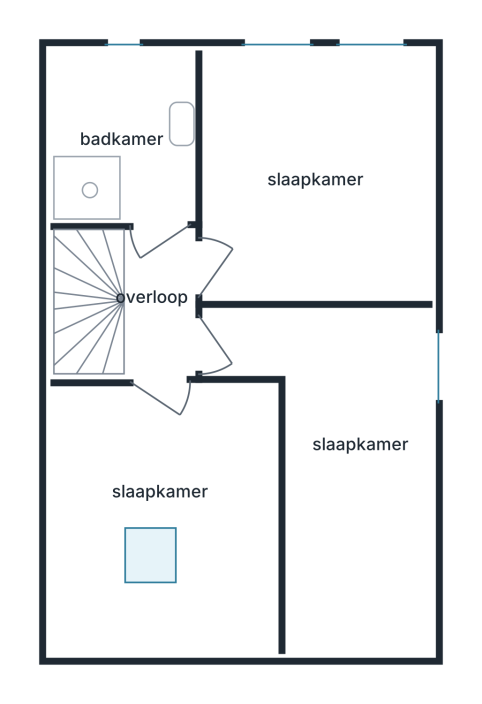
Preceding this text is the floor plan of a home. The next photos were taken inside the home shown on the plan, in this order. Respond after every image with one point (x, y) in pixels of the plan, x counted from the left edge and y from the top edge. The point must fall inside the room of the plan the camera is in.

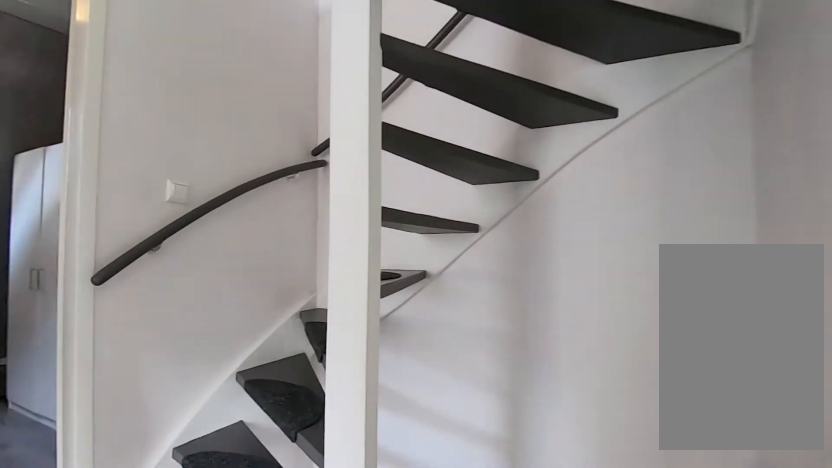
(159, 303)
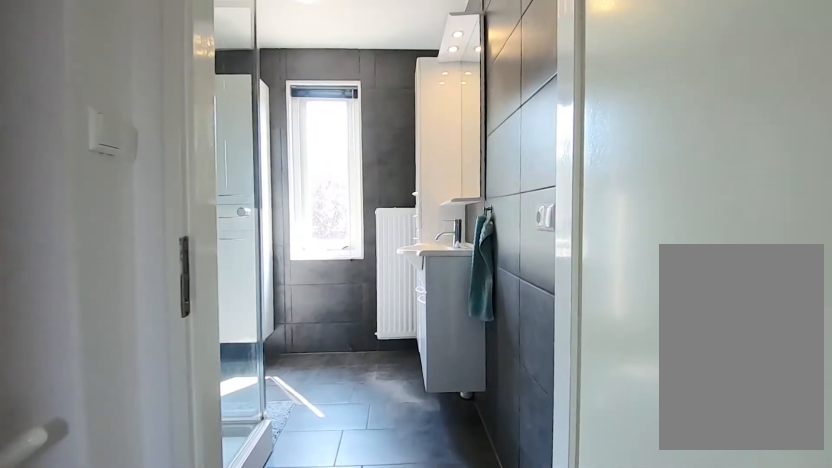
(159, 303)
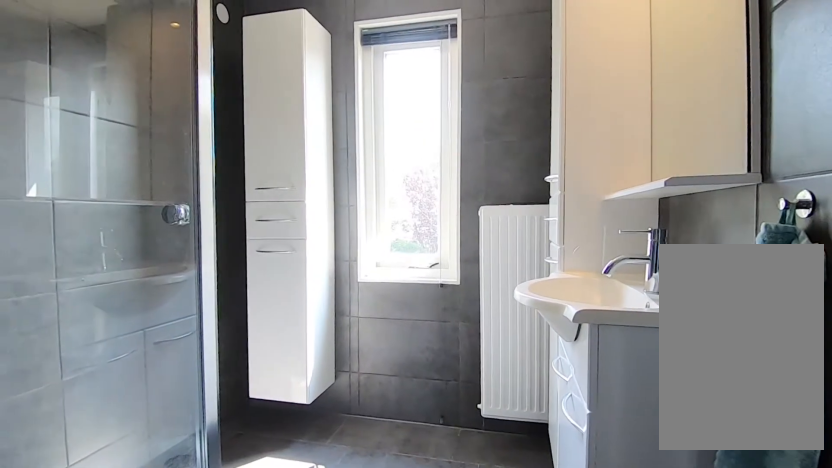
(133, 130)
